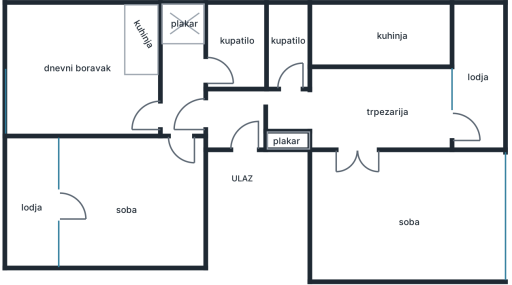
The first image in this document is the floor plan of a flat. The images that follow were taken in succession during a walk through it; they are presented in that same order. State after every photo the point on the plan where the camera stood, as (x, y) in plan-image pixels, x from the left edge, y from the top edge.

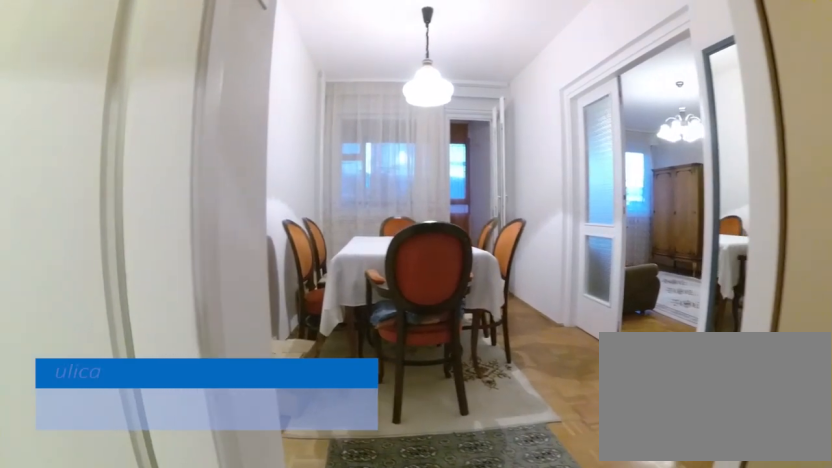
(274, 121)
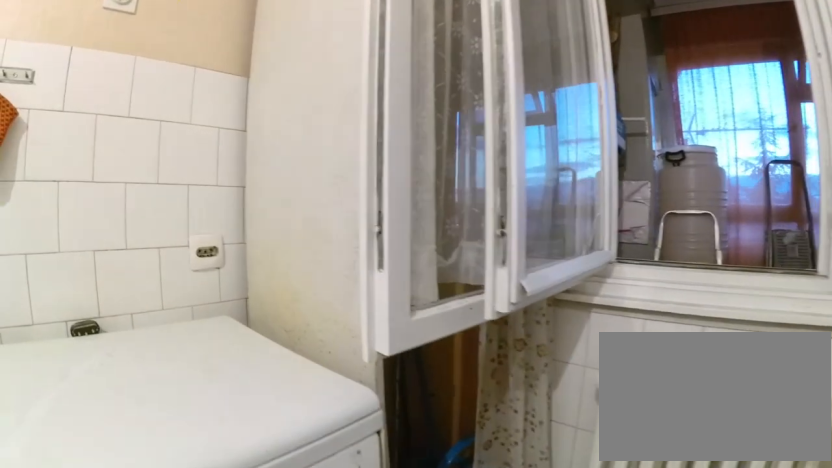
(412, 46)
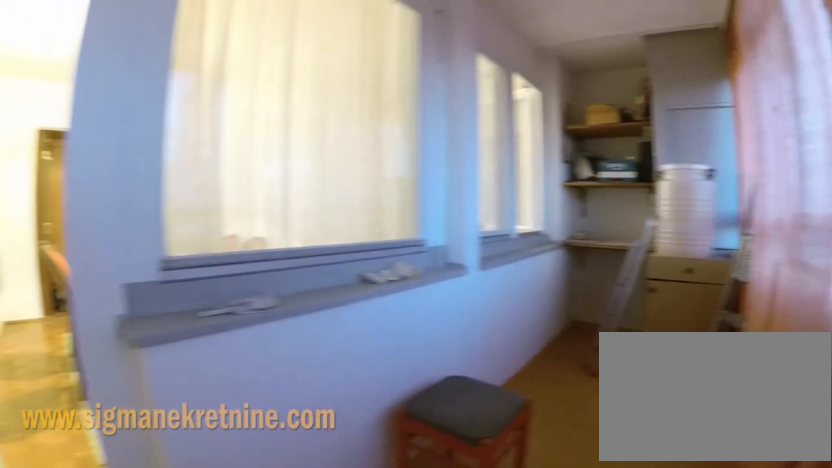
(505, 131)
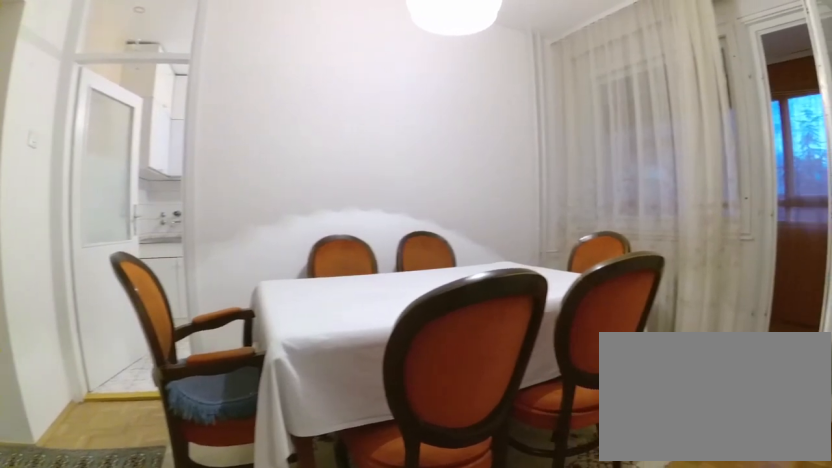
(355, 163)
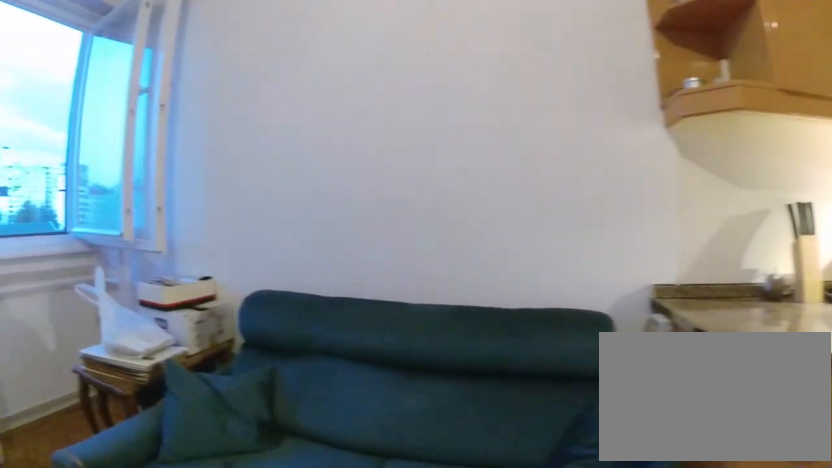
(115, 54)
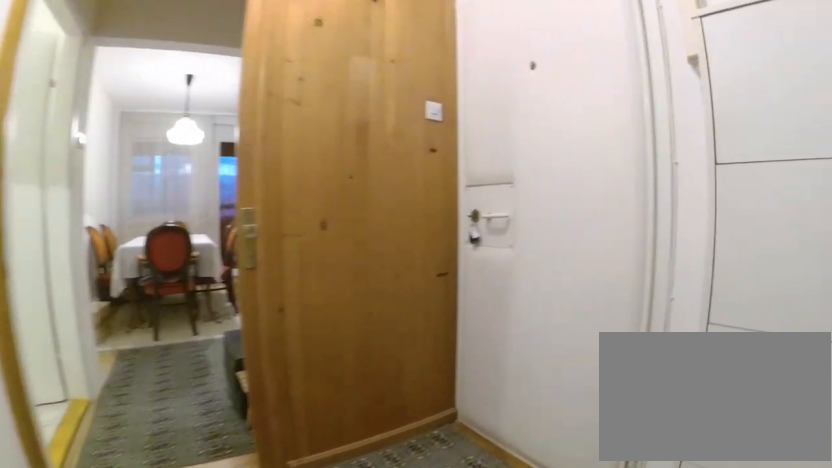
(215, 120)
